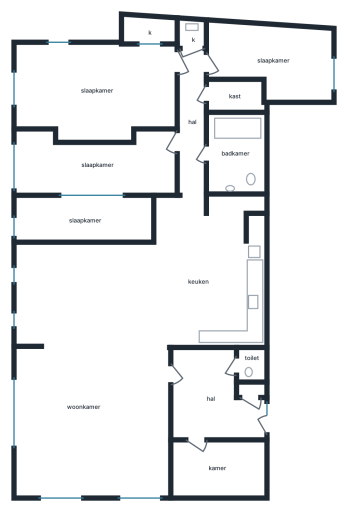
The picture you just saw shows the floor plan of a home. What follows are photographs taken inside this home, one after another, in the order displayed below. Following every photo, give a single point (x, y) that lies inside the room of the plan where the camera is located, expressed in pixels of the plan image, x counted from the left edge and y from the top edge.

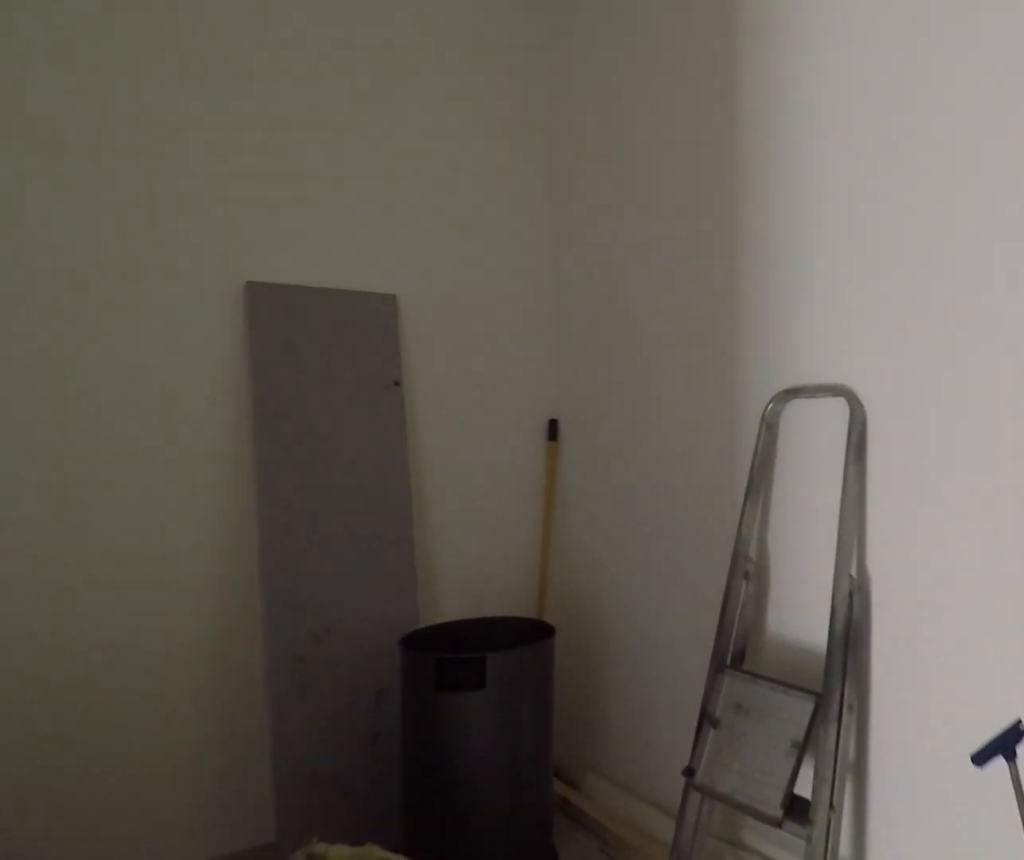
(217, 467)
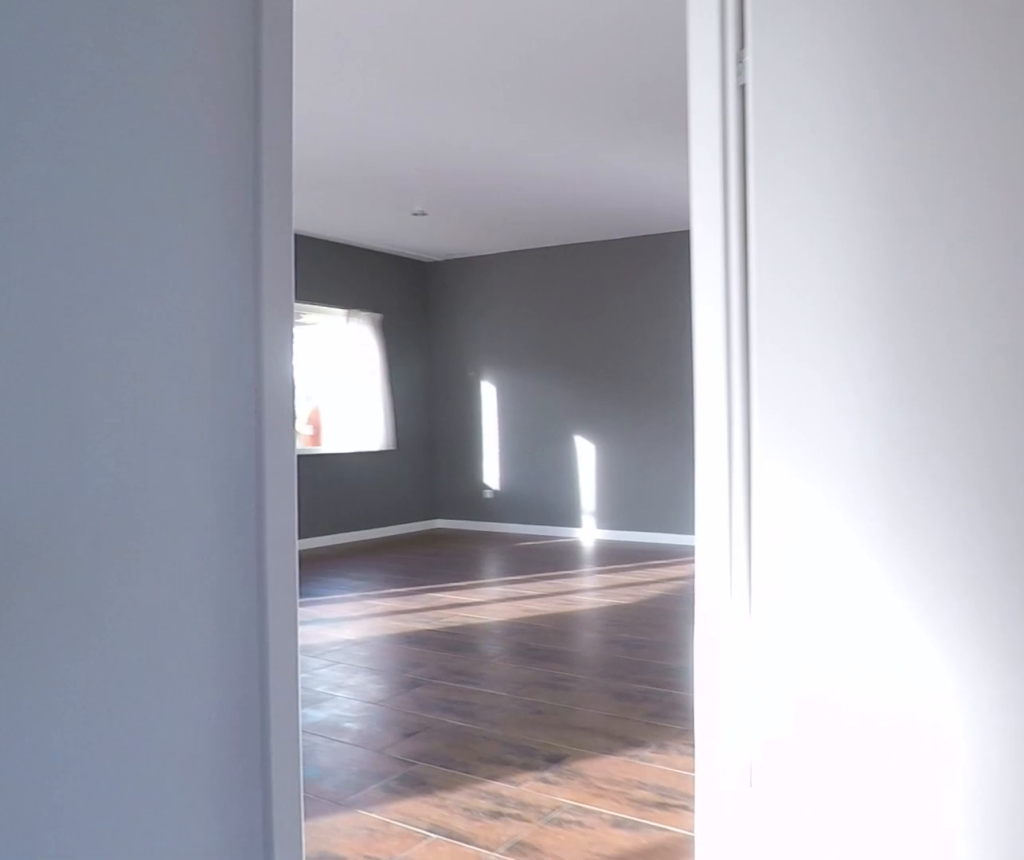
(210, 397)
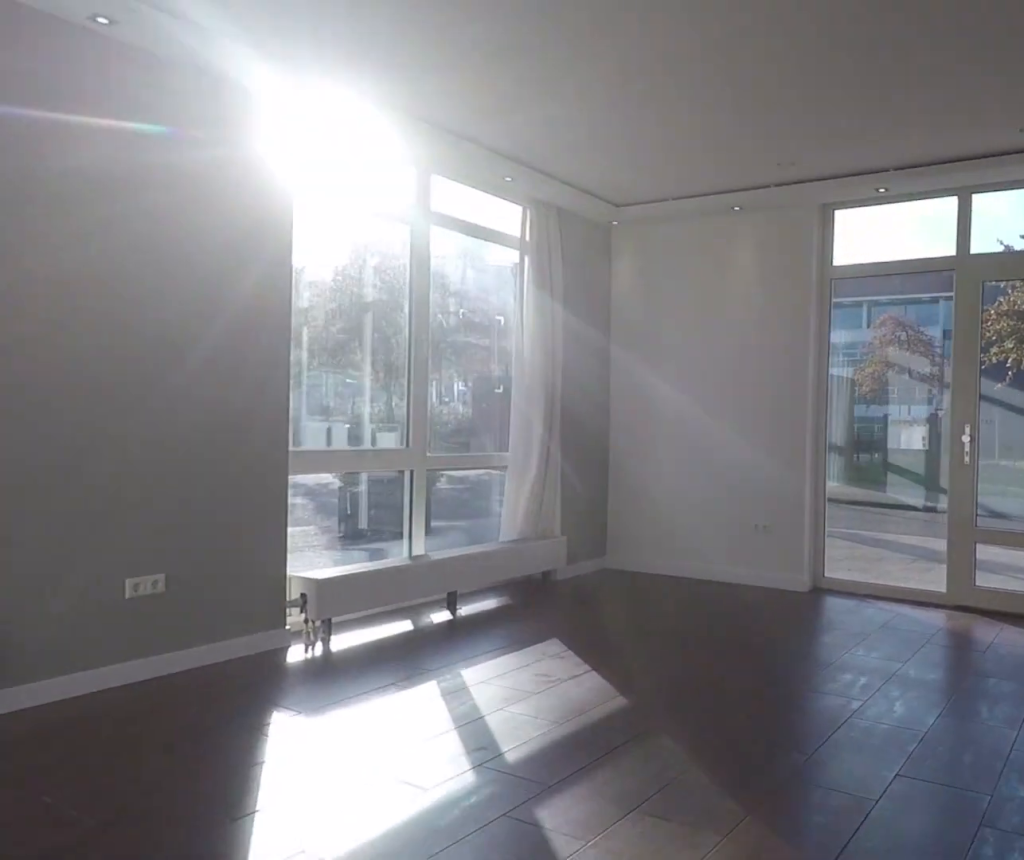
(91, 371)
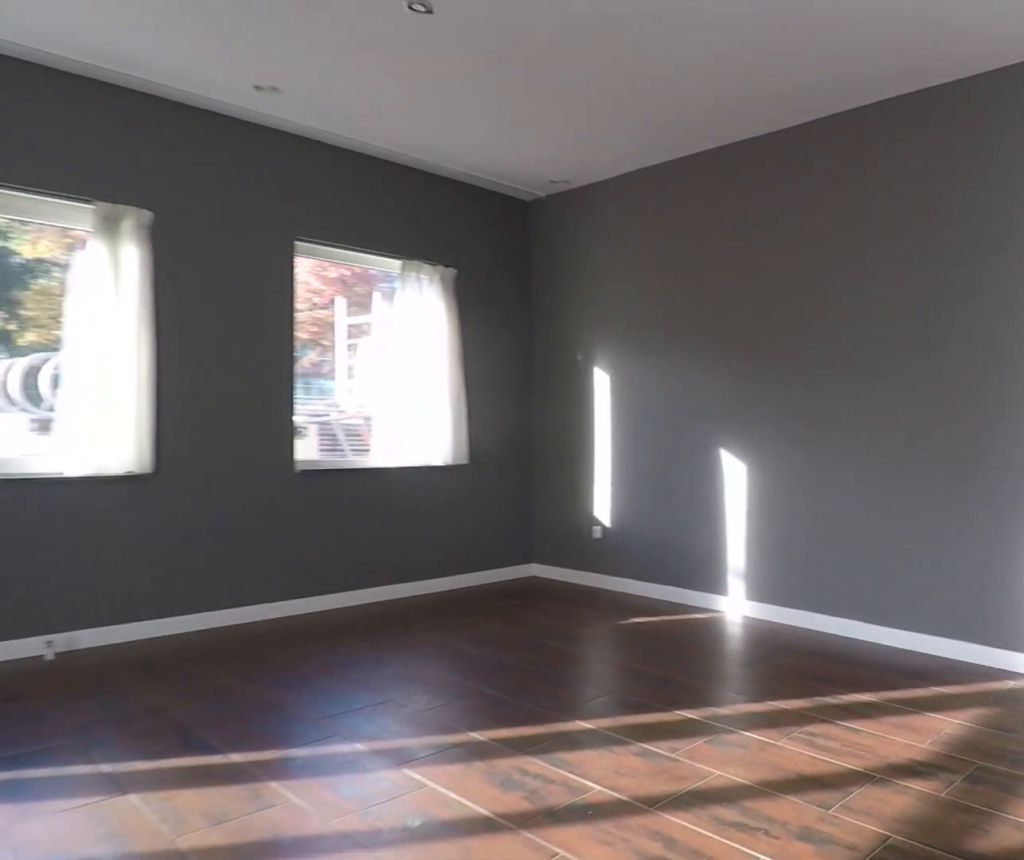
(91, 371)
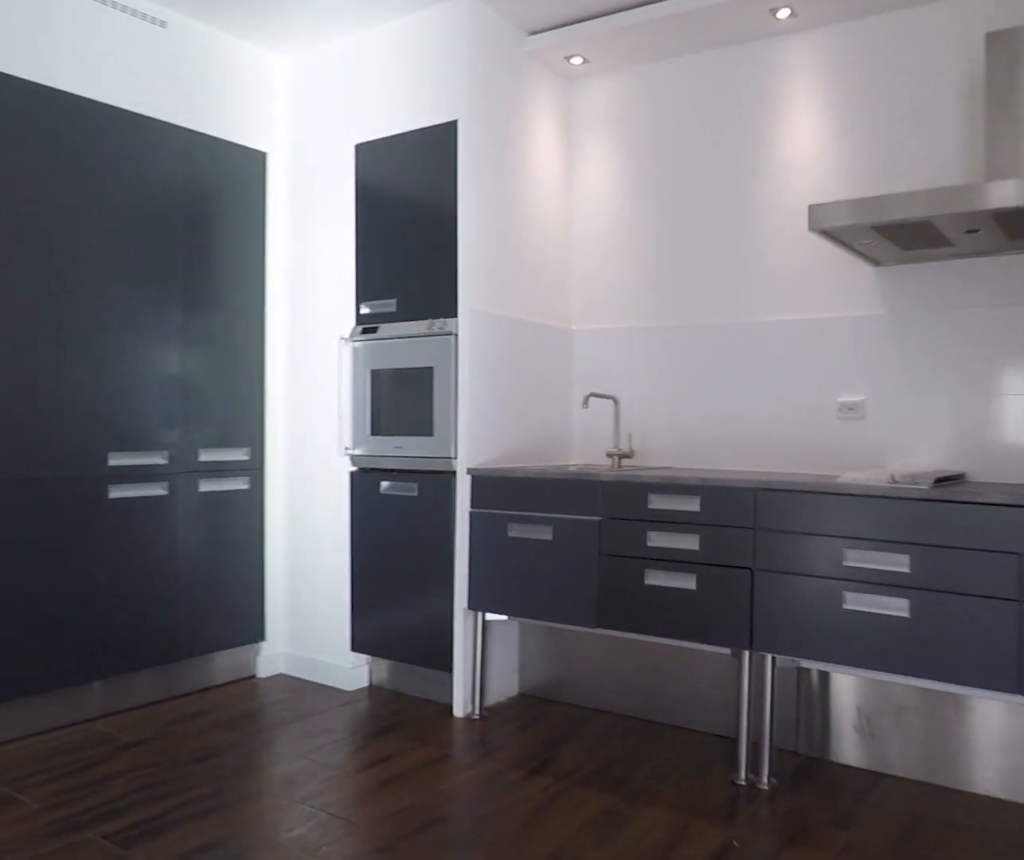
(210, 273)
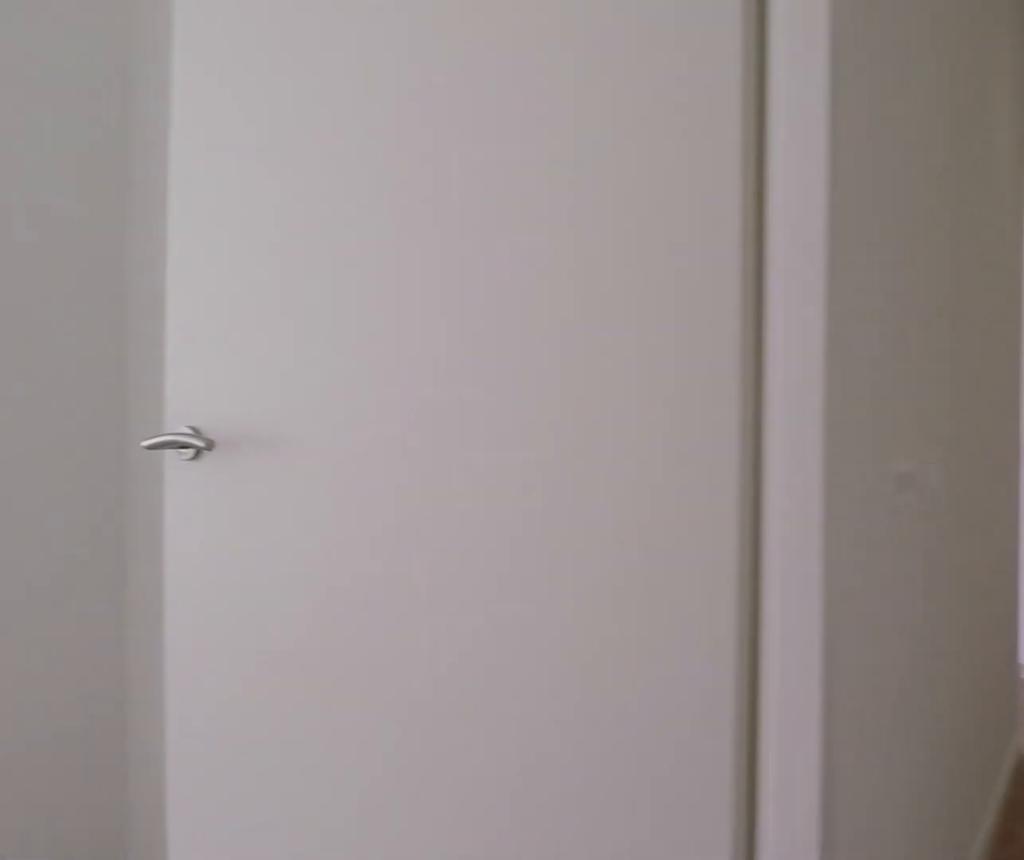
(192, 120)
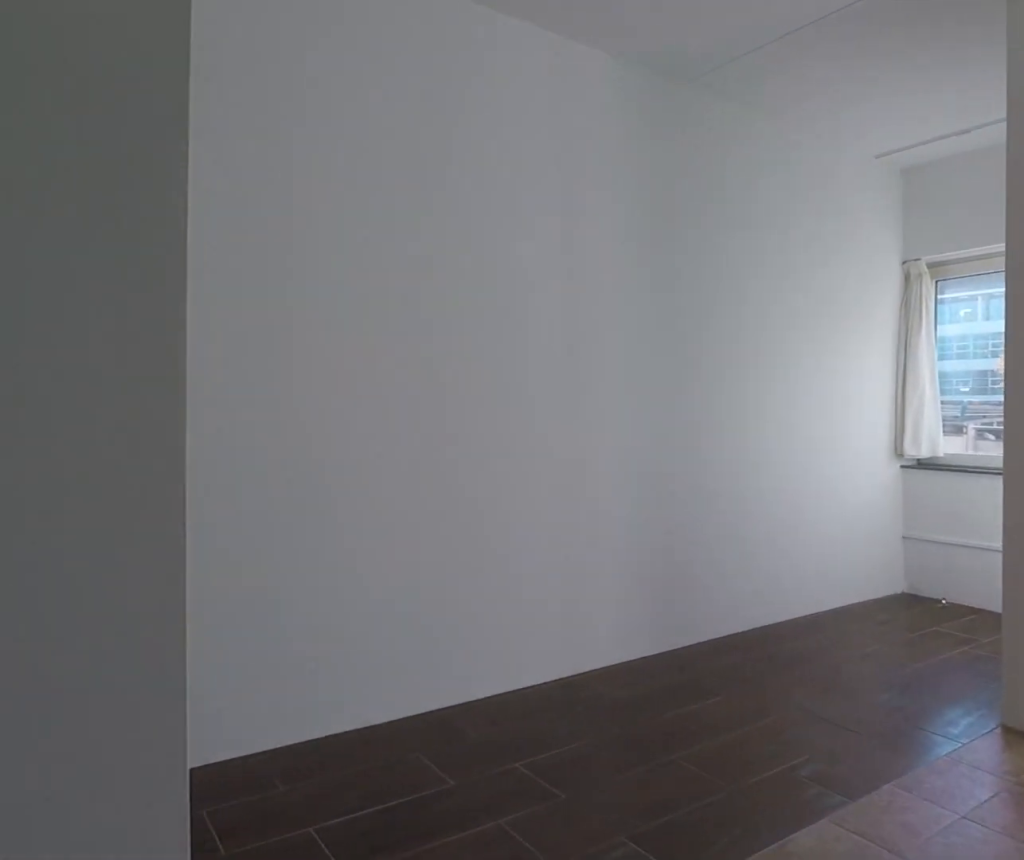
(97, 164)
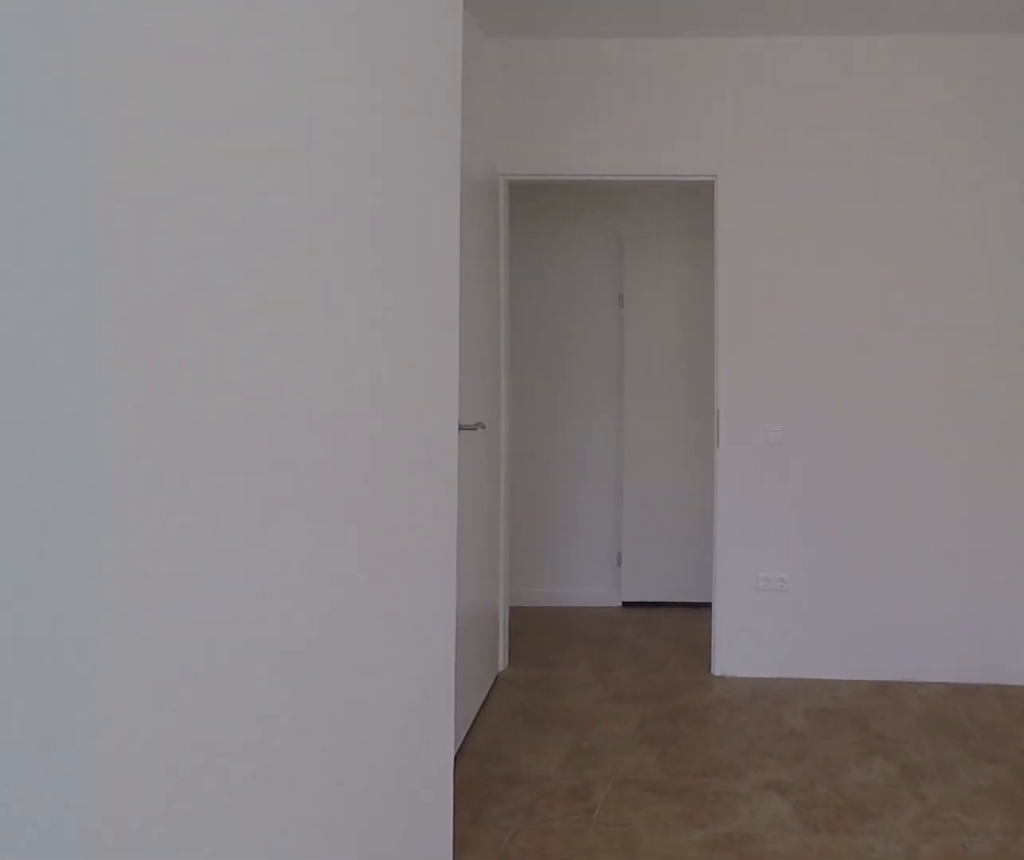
(97, 164)
